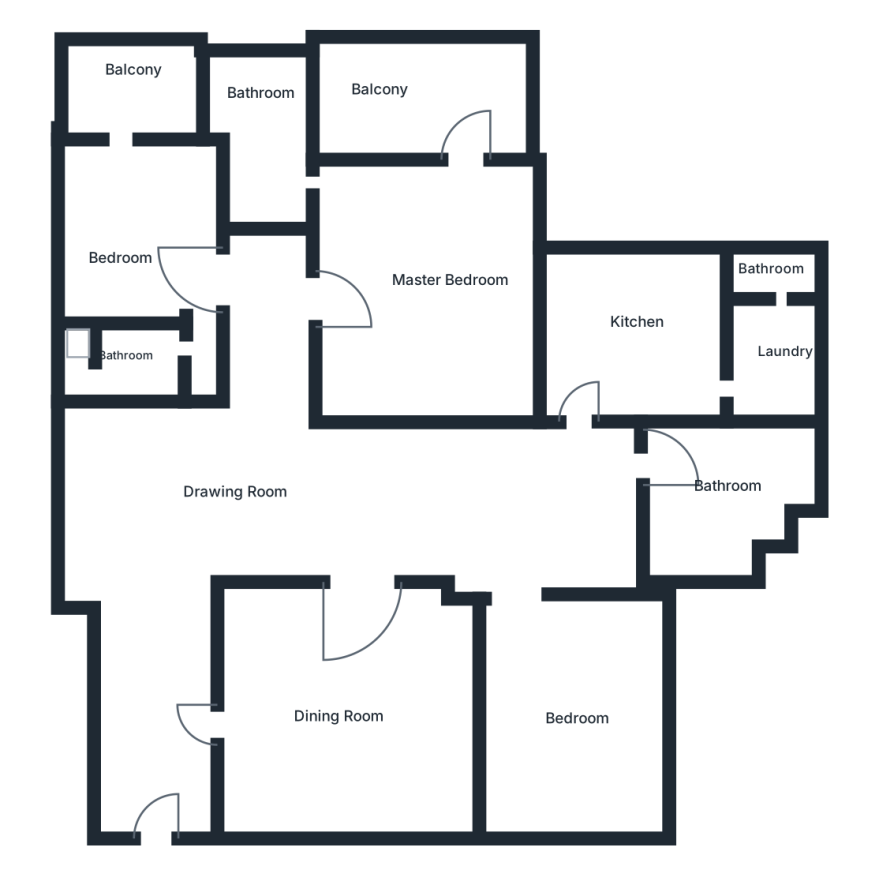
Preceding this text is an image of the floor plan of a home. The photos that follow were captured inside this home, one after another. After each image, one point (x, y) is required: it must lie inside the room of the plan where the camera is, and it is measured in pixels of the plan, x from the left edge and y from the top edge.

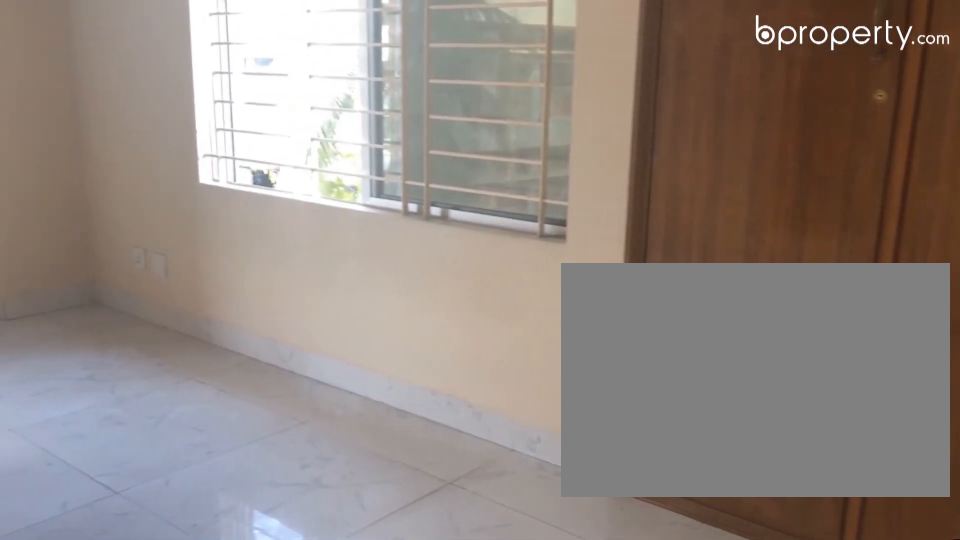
(427, 285)
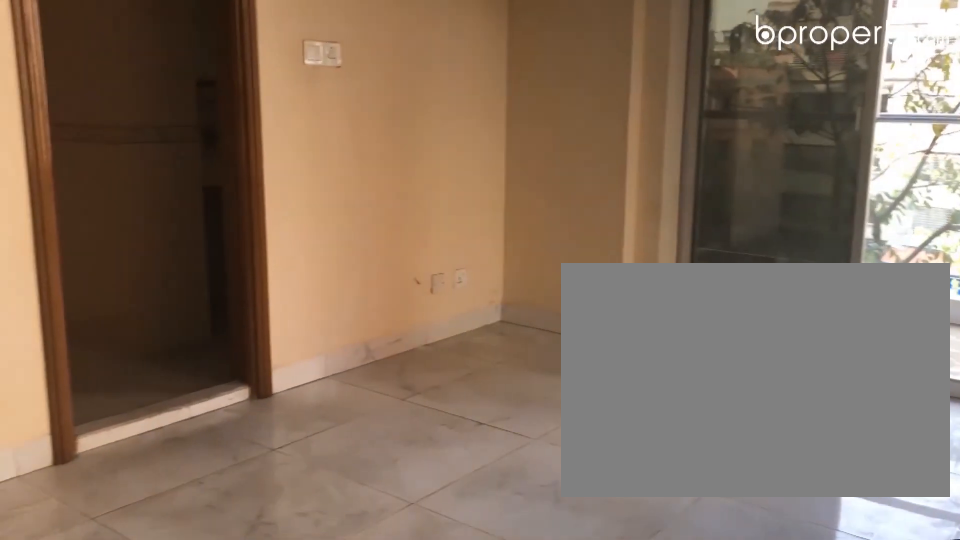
(427, 285)
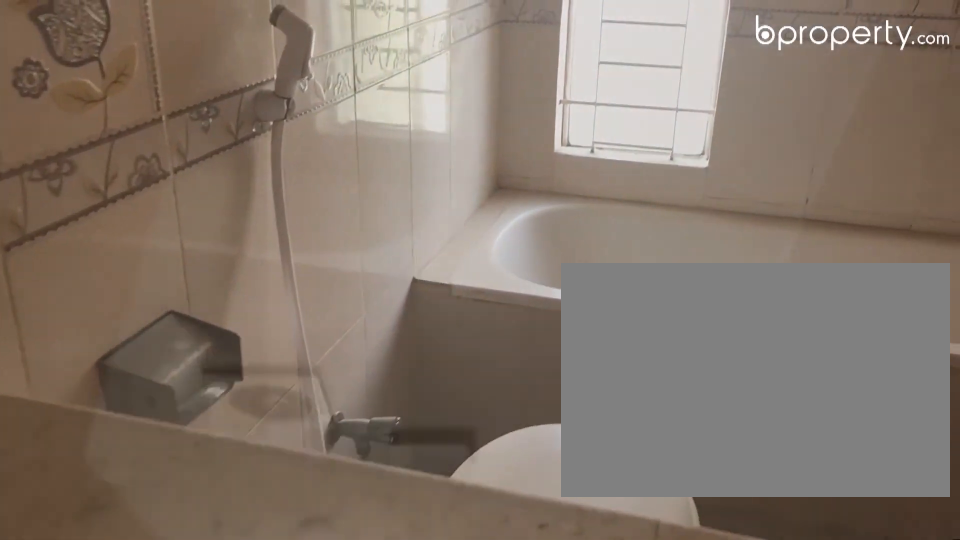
(250, 127)
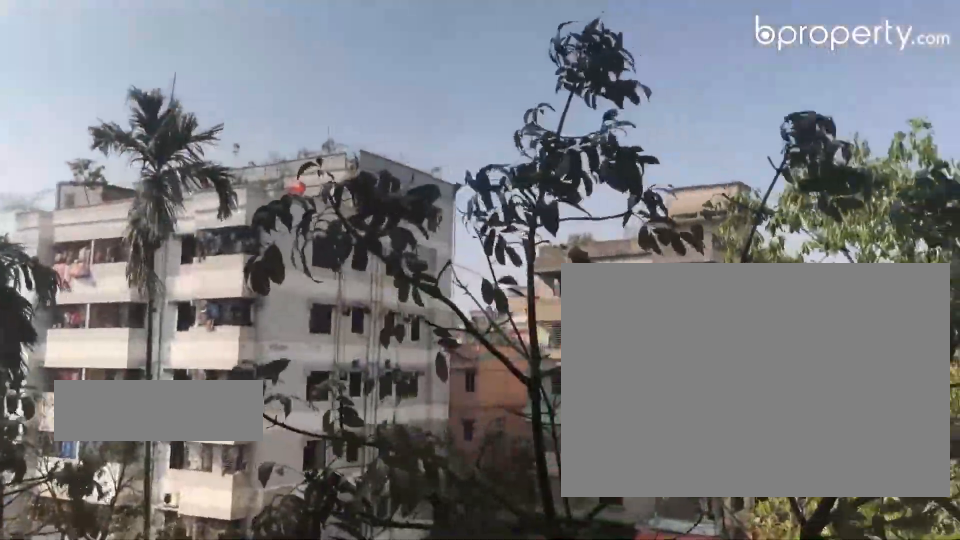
(422, 95)
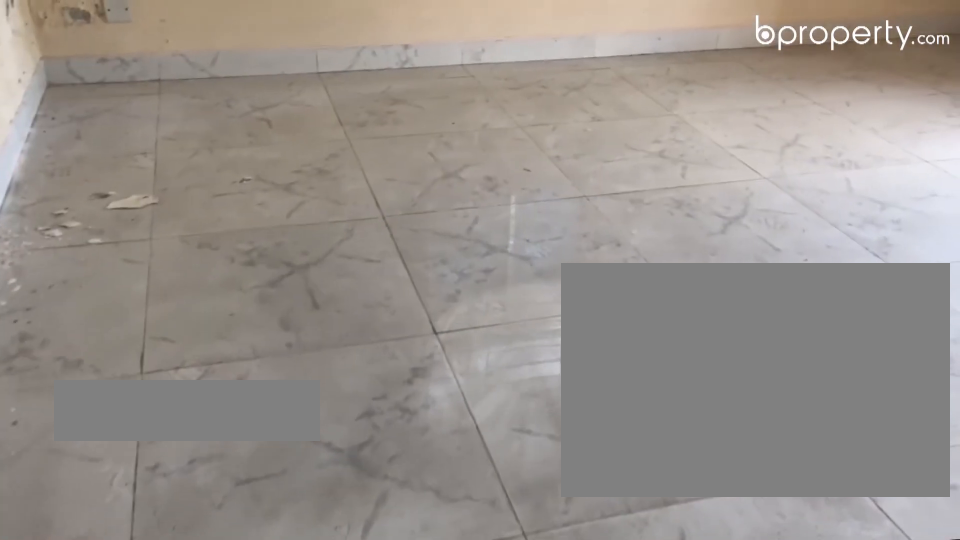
(120, 229)
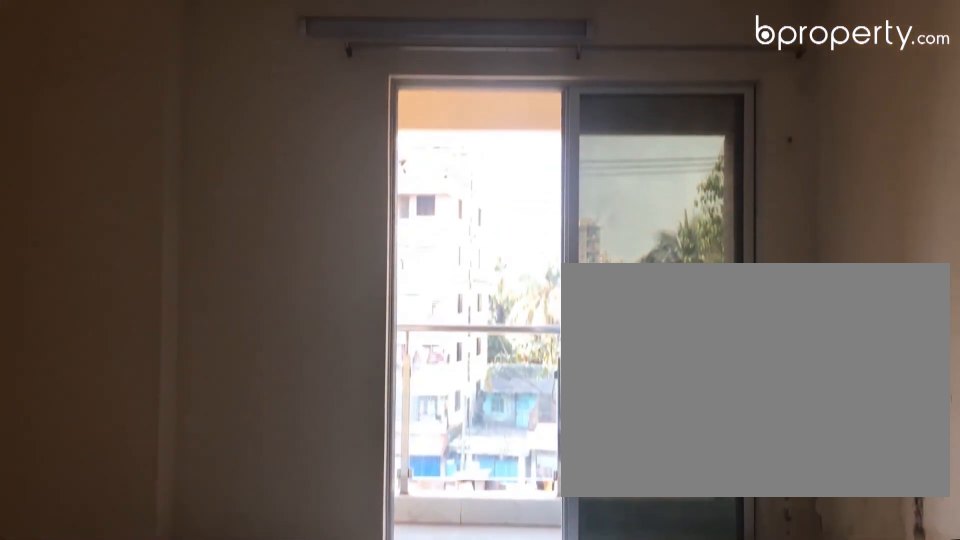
(119, 229)
